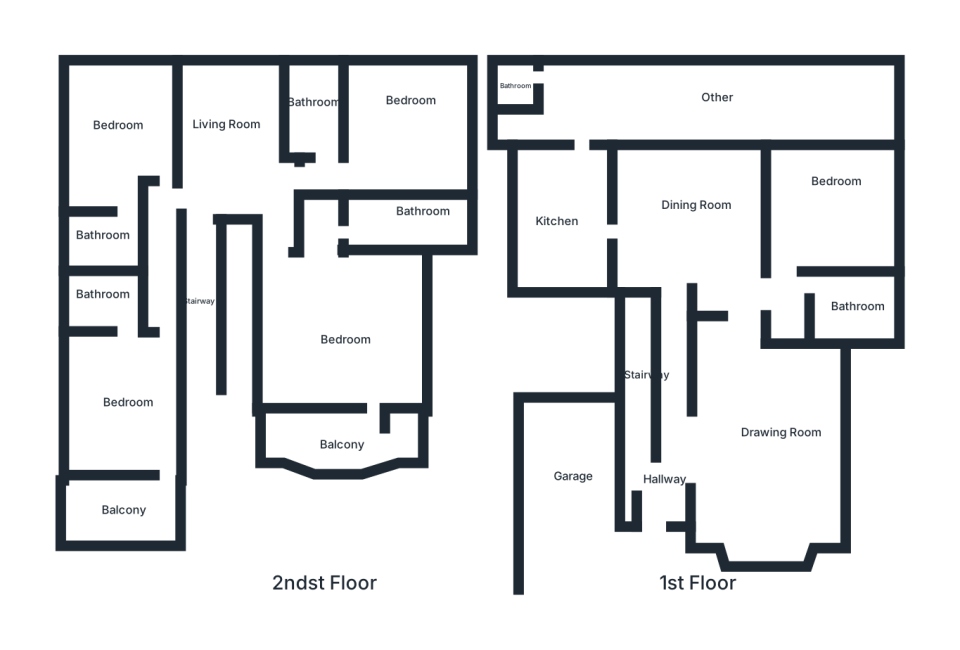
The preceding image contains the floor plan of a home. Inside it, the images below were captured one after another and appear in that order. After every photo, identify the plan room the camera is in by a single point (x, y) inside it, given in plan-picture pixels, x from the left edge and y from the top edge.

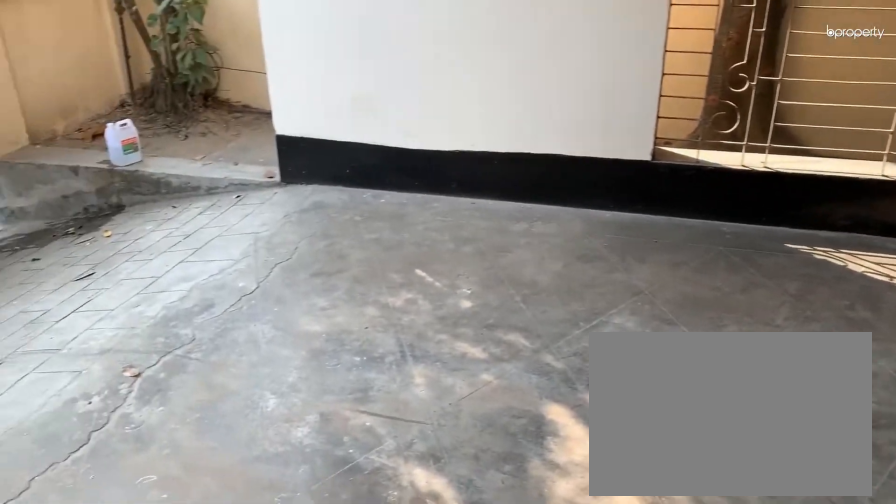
(573, 488)
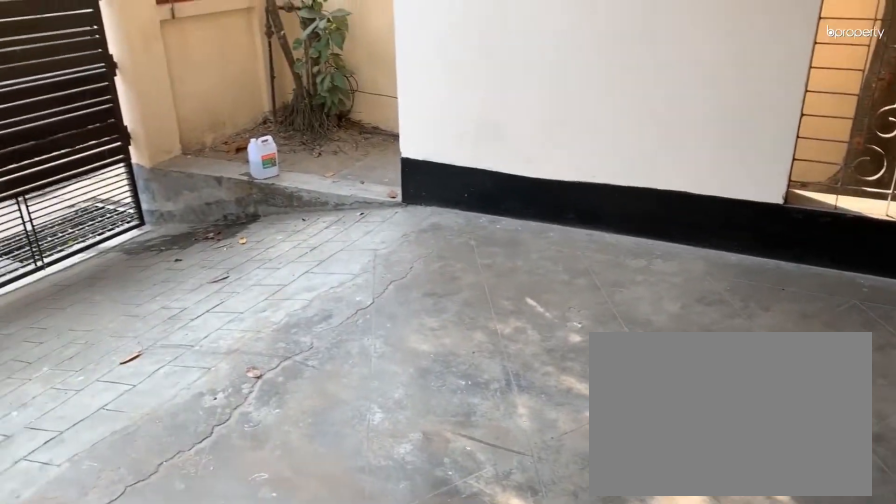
(573, 488)
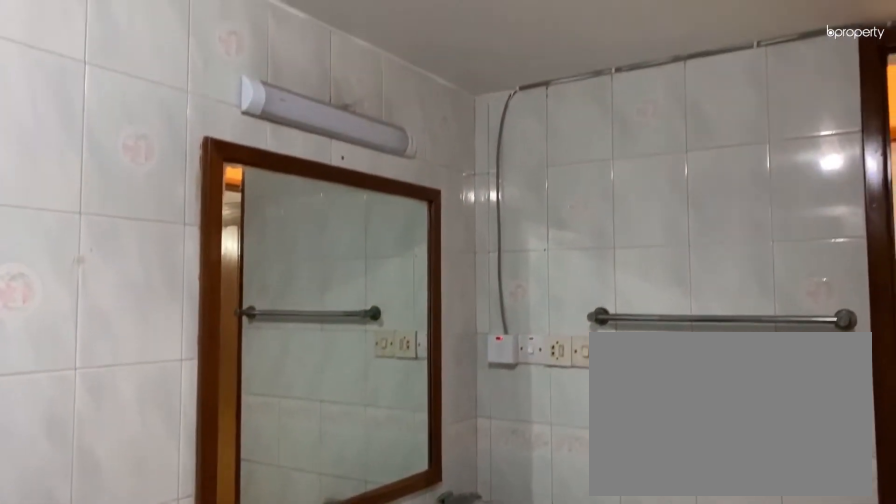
(850, 307)
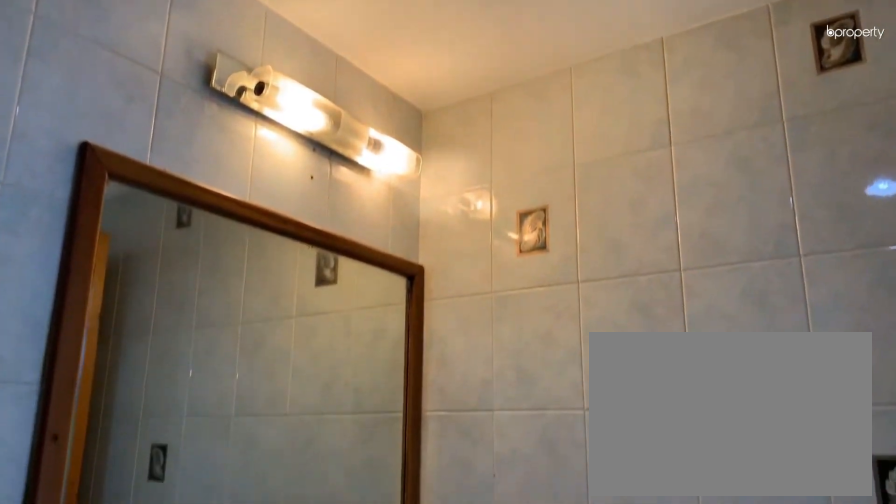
(101, 296)
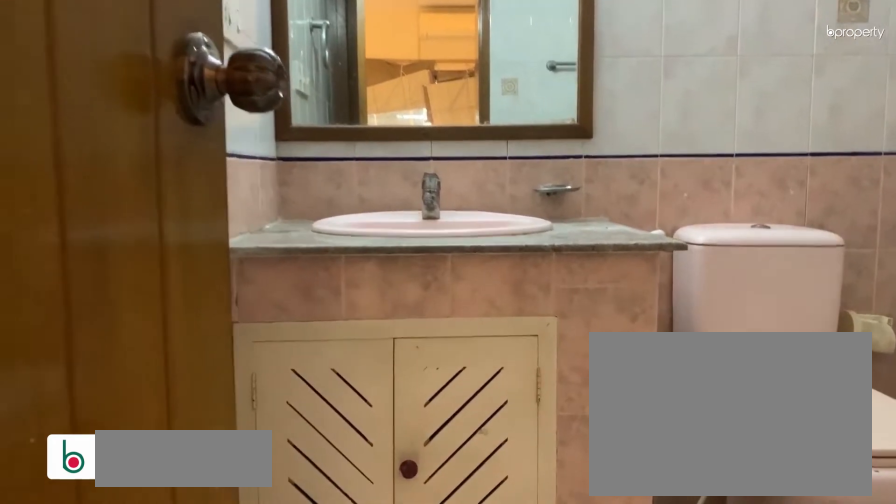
(96, 248)
